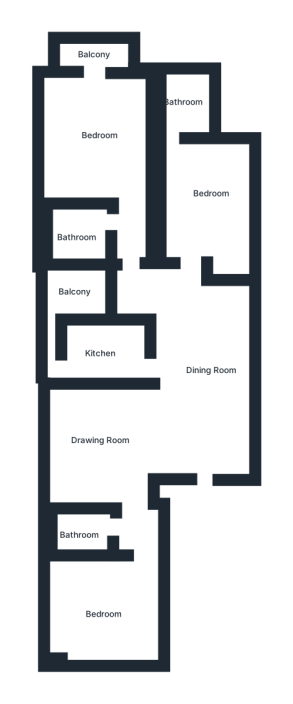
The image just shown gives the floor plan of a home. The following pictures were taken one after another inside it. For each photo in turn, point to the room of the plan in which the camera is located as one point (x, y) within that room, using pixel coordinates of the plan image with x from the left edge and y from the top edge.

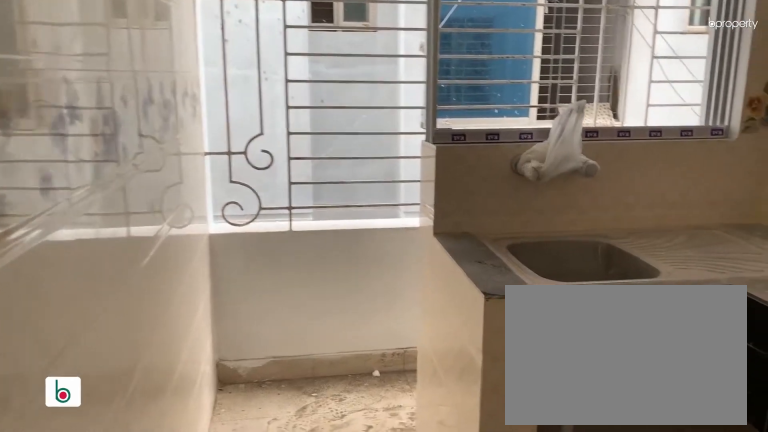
(104, 349)
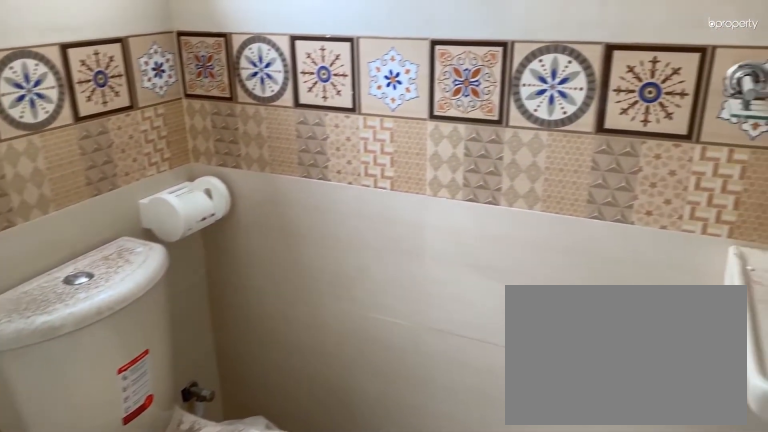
(184, 106)
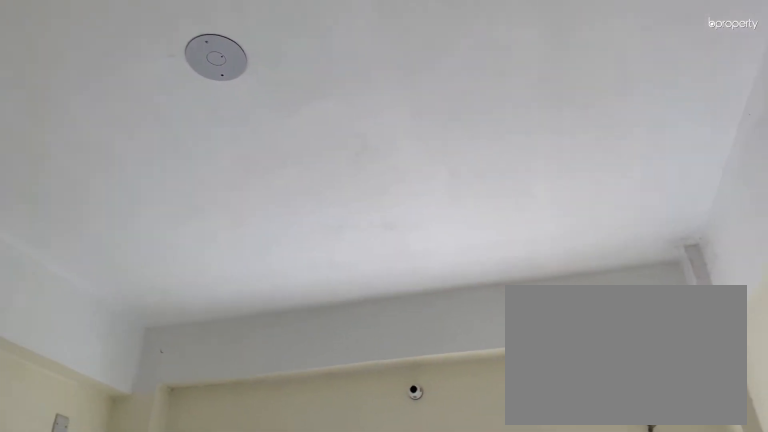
(92, 127)
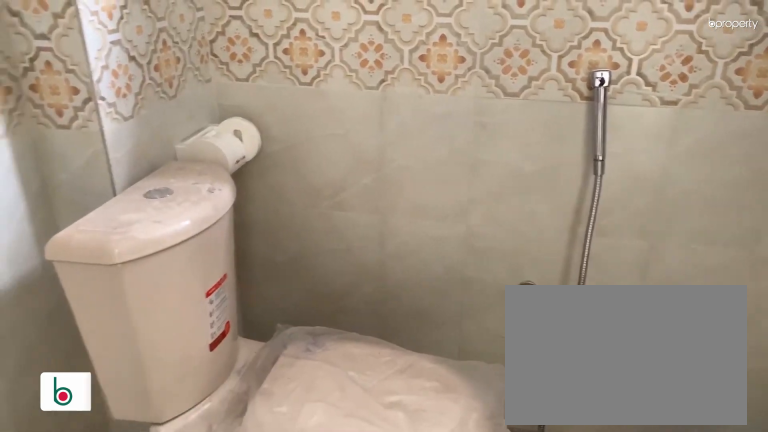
(77, 234)
